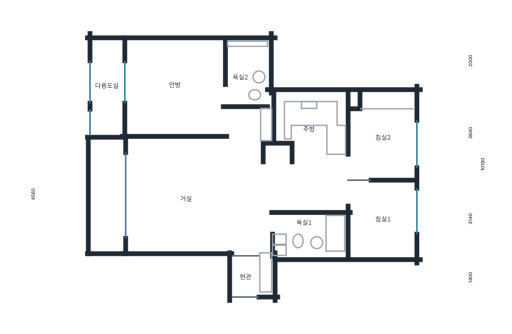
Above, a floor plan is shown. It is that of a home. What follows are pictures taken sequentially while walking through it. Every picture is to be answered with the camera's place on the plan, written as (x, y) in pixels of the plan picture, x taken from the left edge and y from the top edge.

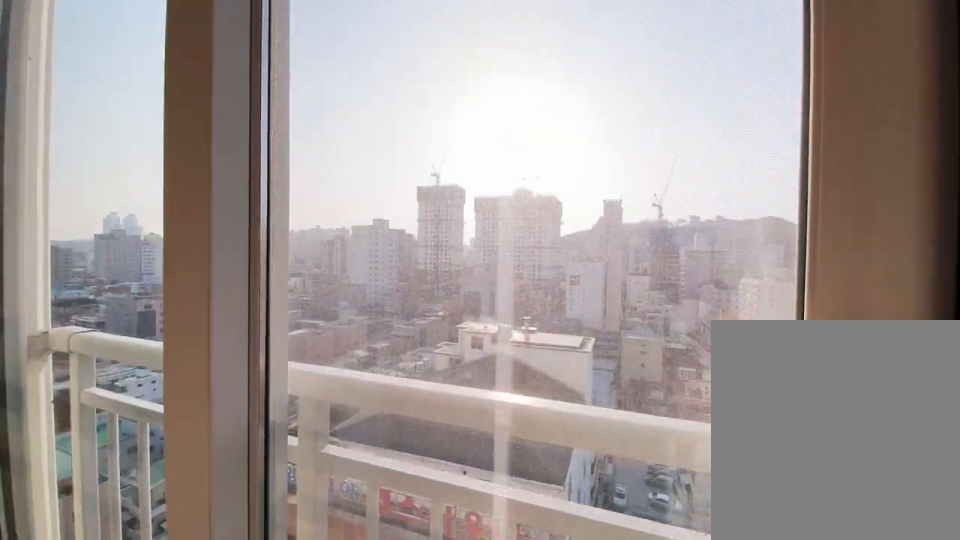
(120, 99)
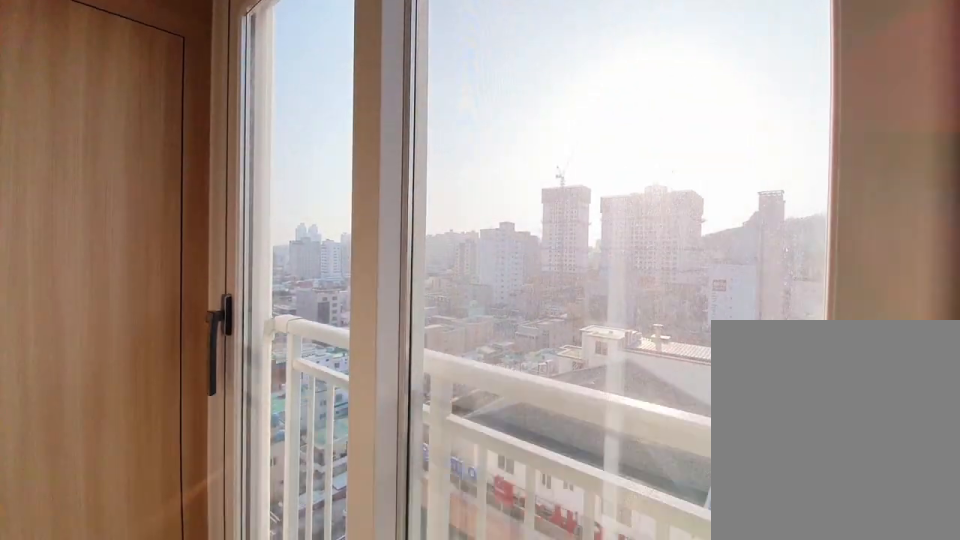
(120, 99)
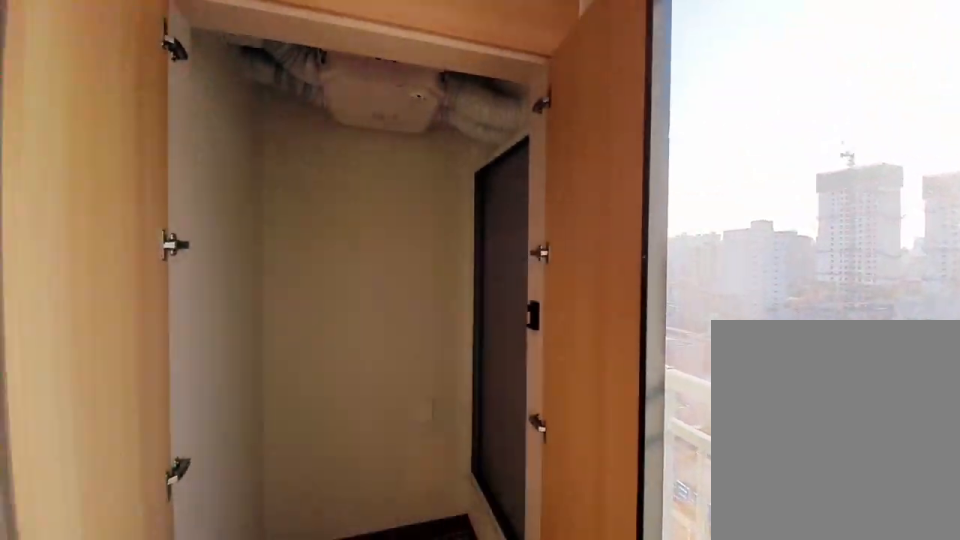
(118, 99)
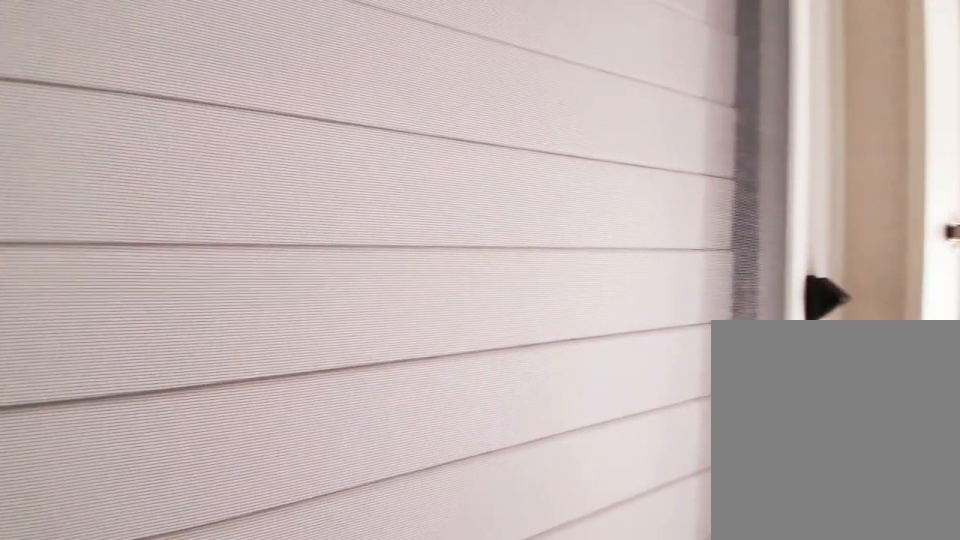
(120, 100)
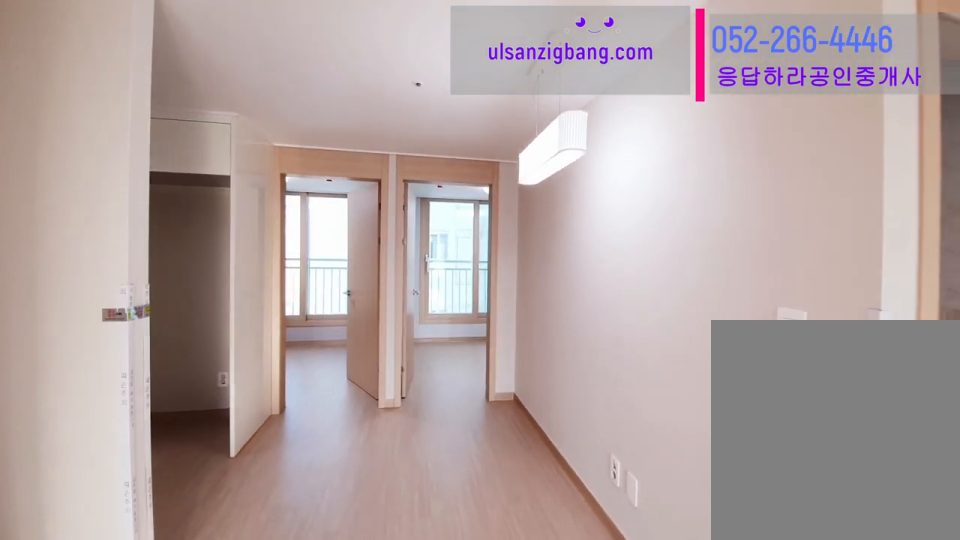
(250, 175)
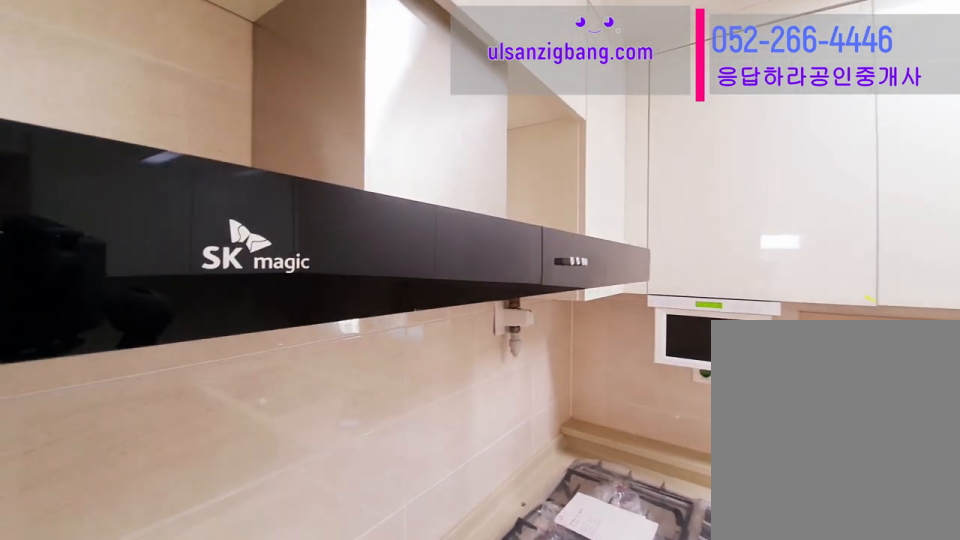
(312, 134)
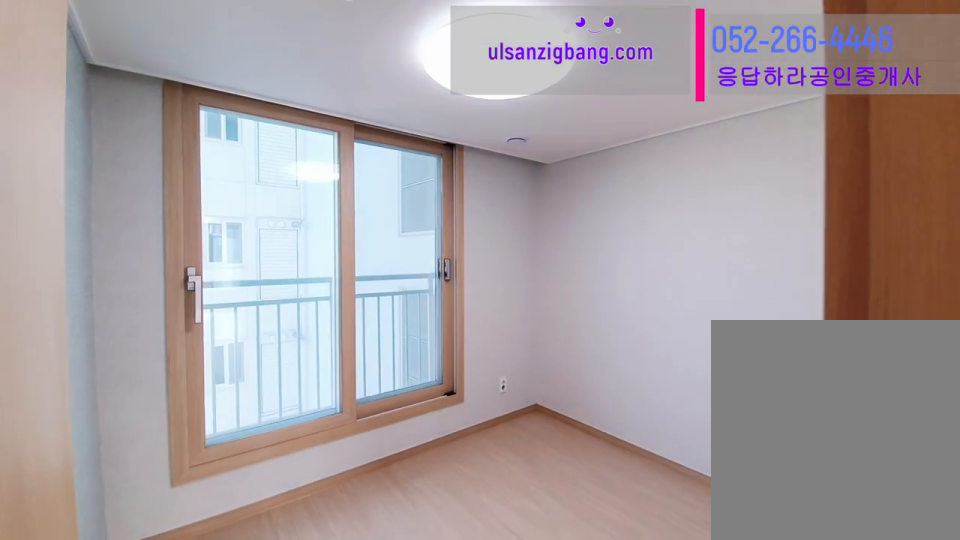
(387, 217)
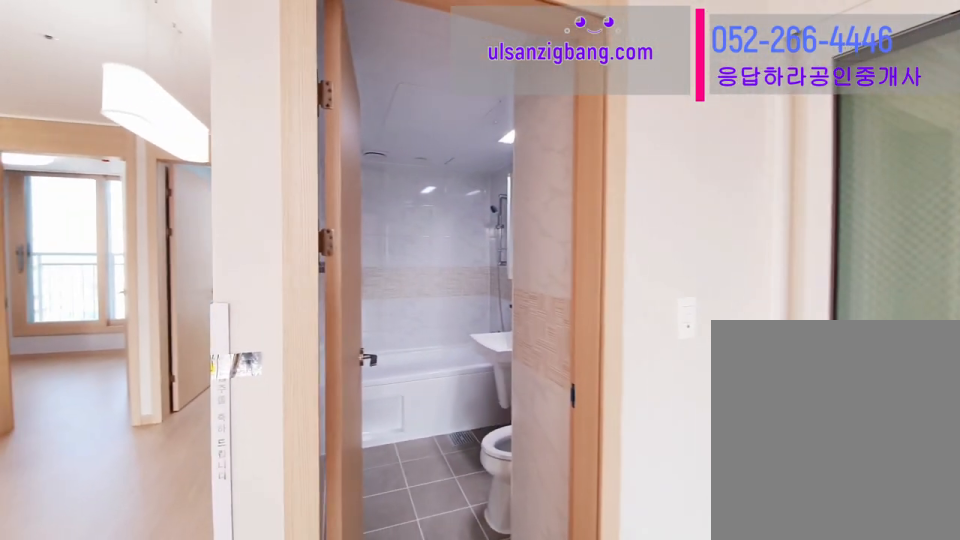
(229, 205)
